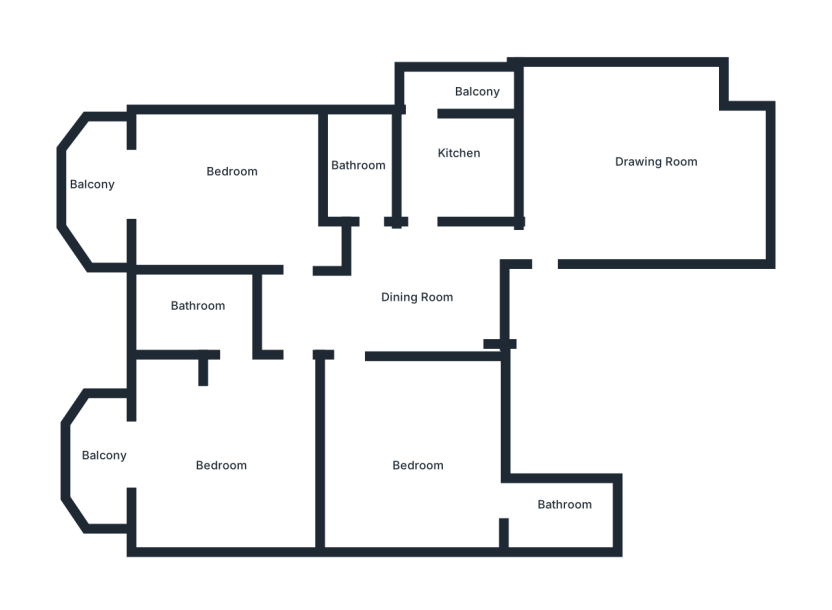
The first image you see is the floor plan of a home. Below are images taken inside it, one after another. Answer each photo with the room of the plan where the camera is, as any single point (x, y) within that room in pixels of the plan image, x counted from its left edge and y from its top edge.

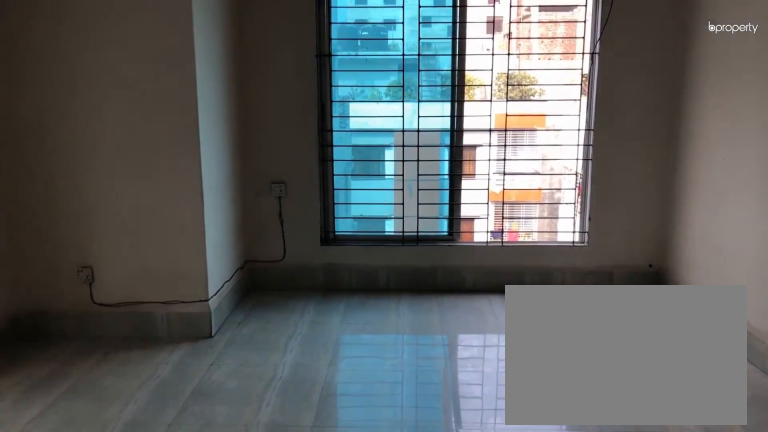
(647, 161)
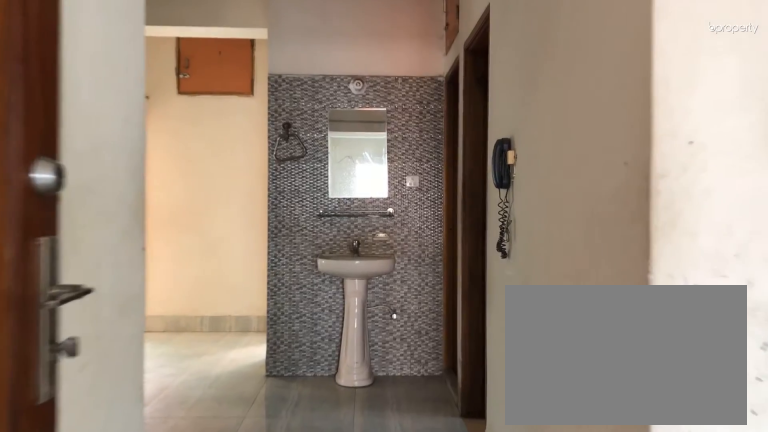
(497, 259)
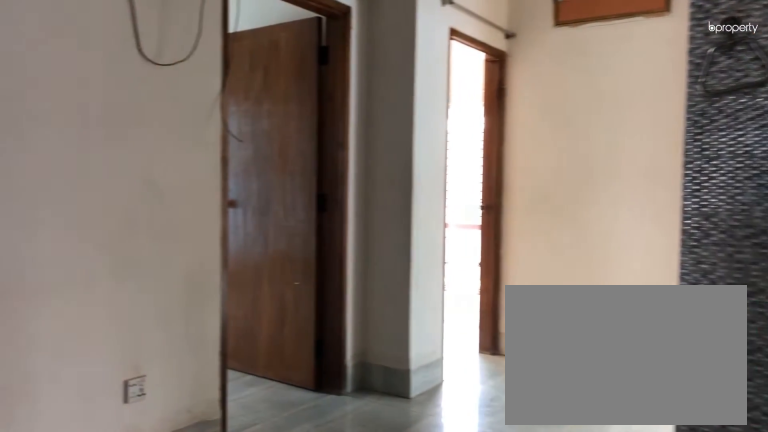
(414, 305)
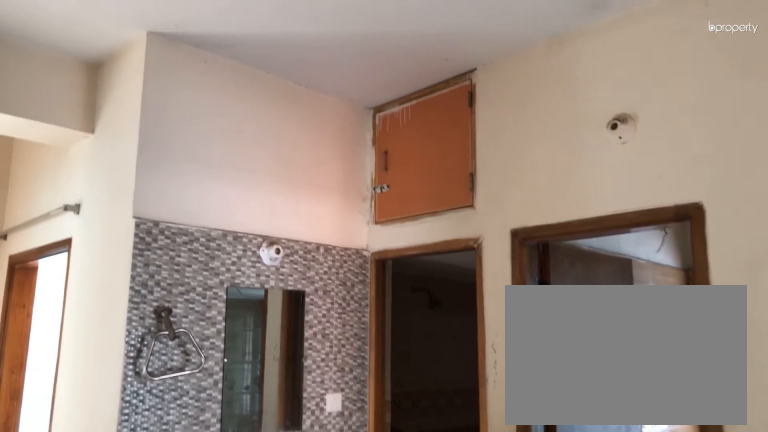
(407, 308)
